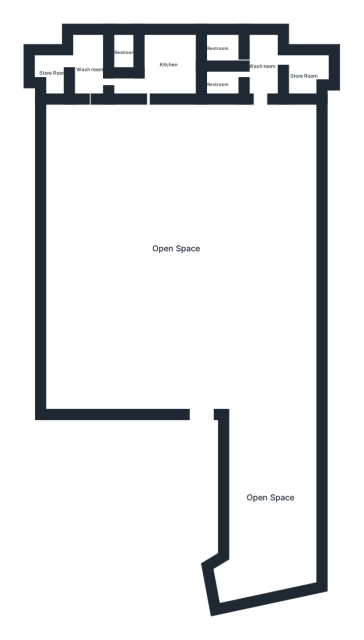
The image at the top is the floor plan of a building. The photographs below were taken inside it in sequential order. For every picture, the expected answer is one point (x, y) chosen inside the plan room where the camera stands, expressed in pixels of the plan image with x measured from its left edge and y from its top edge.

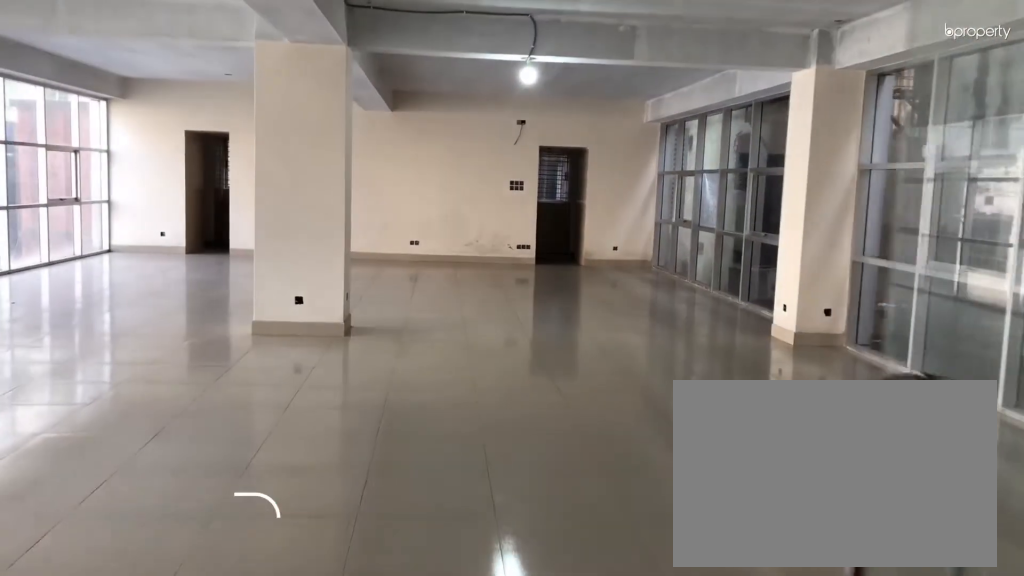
(174, 247)
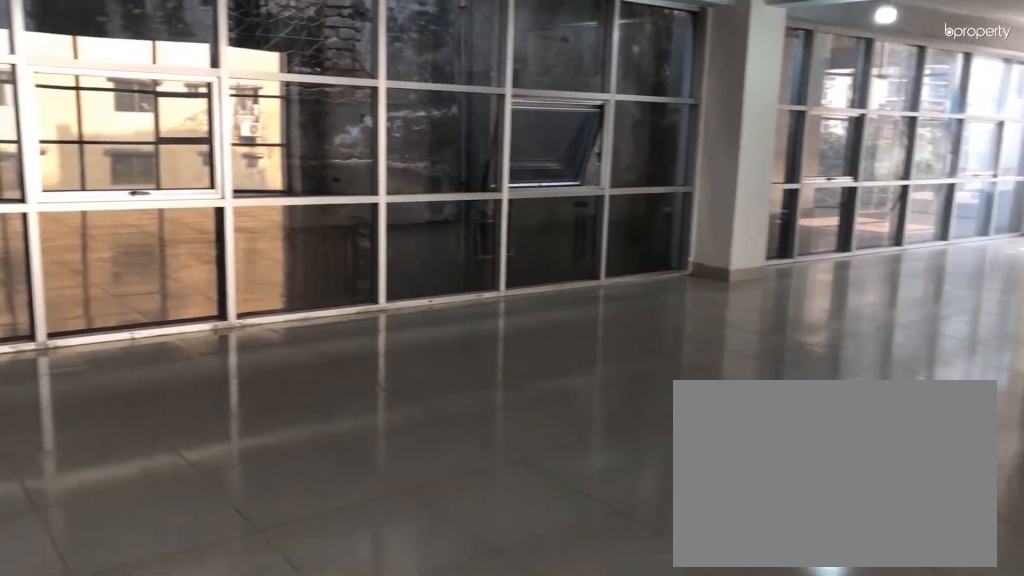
(174, 247)
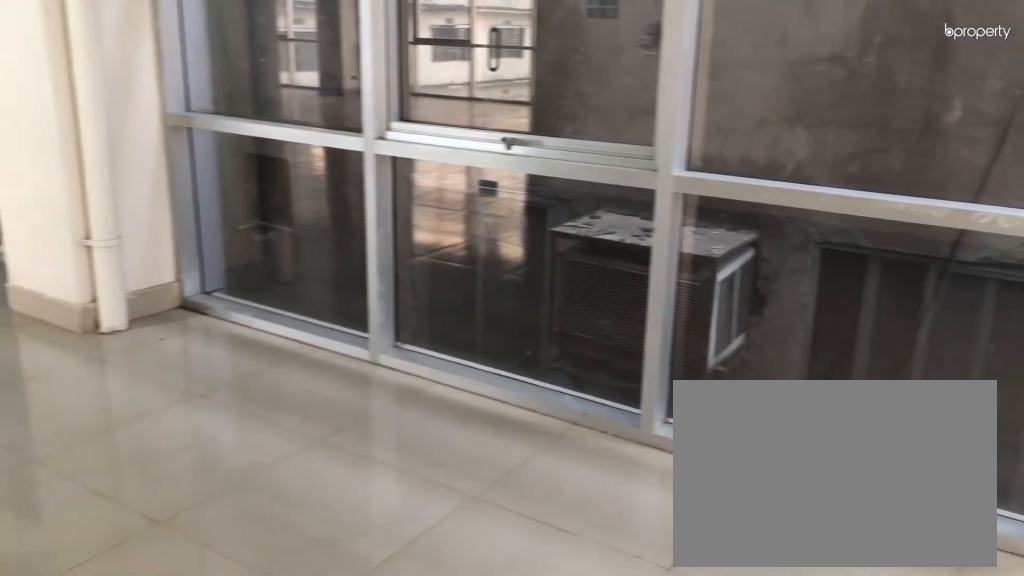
(273, 503)
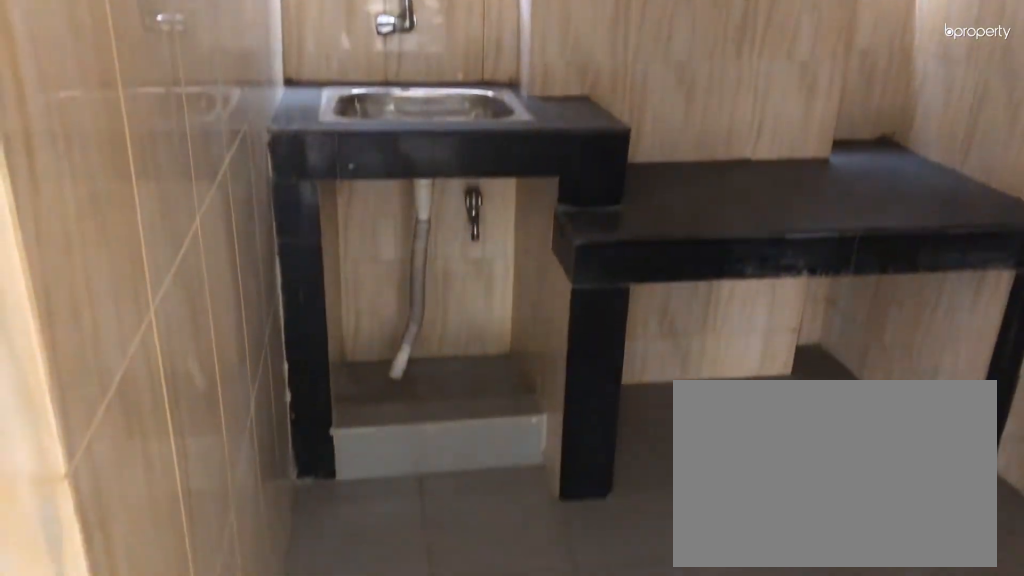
(170, 64)
